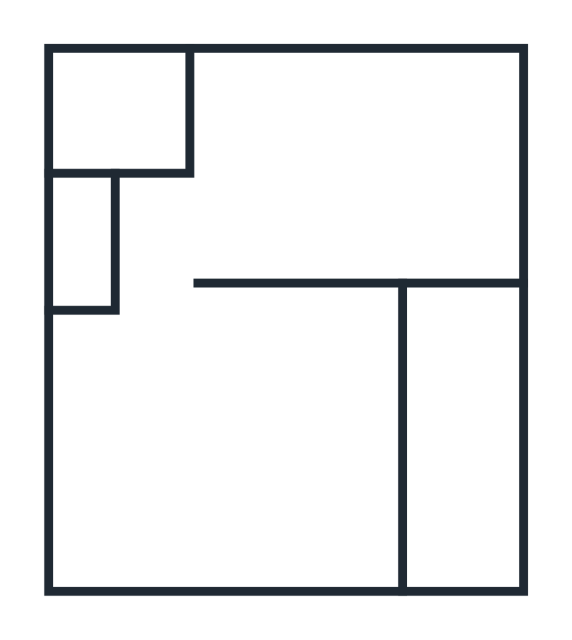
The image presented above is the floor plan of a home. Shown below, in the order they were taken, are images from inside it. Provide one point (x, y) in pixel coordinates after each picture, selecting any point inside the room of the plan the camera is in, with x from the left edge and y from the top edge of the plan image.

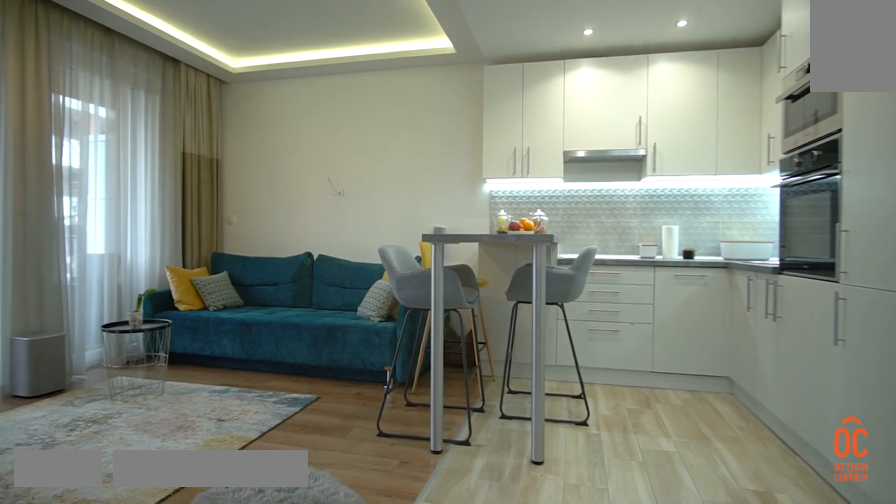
(213, 467)
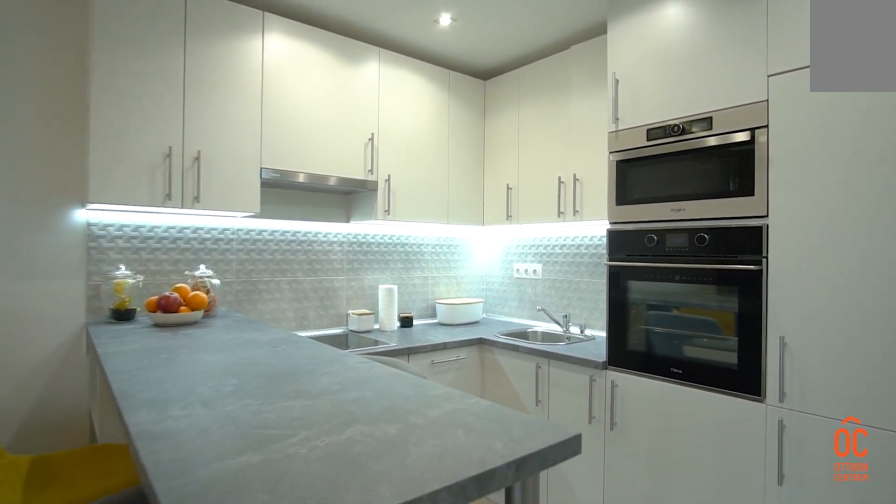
(213, 467)
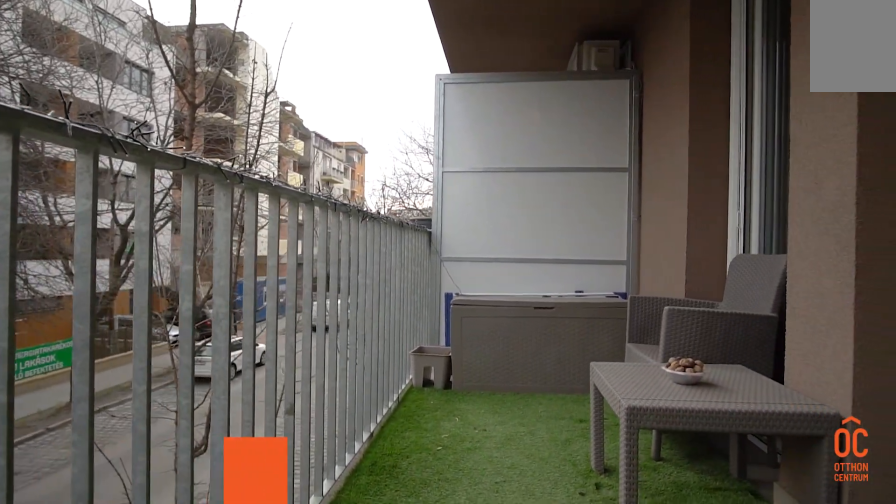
(467, 431)
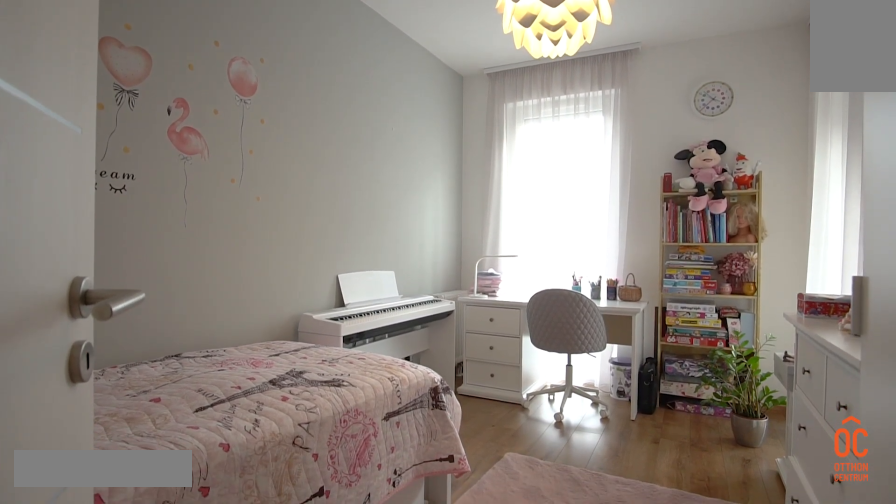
(367, 168)
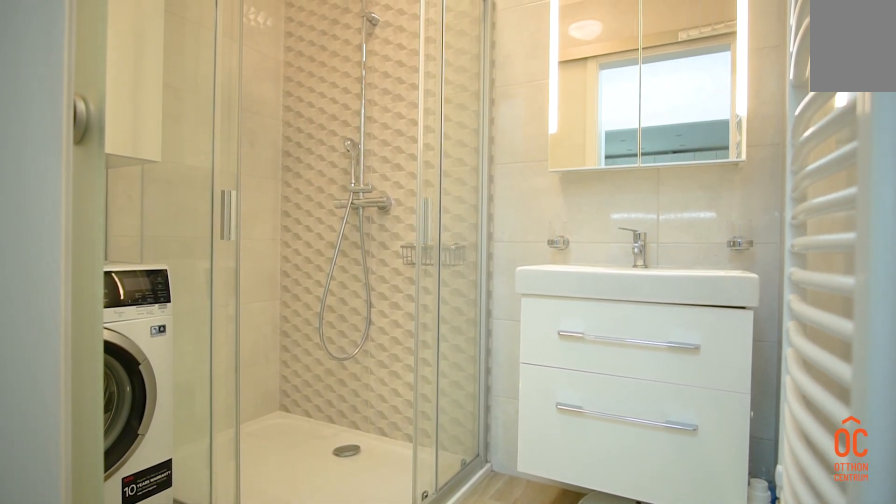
(112, 117)
